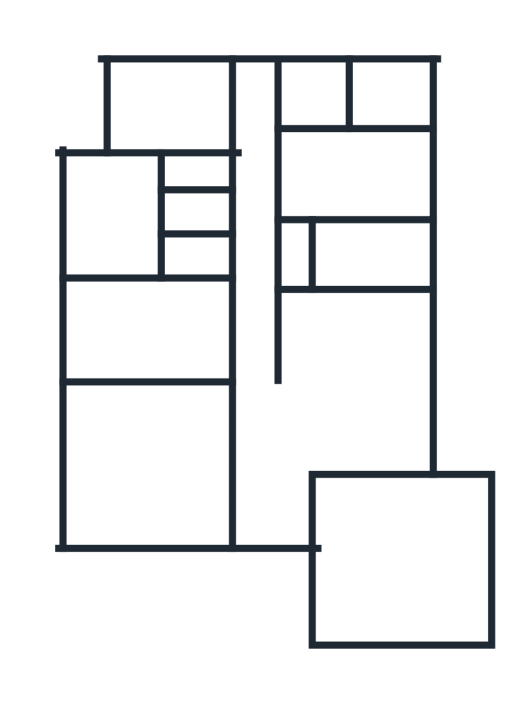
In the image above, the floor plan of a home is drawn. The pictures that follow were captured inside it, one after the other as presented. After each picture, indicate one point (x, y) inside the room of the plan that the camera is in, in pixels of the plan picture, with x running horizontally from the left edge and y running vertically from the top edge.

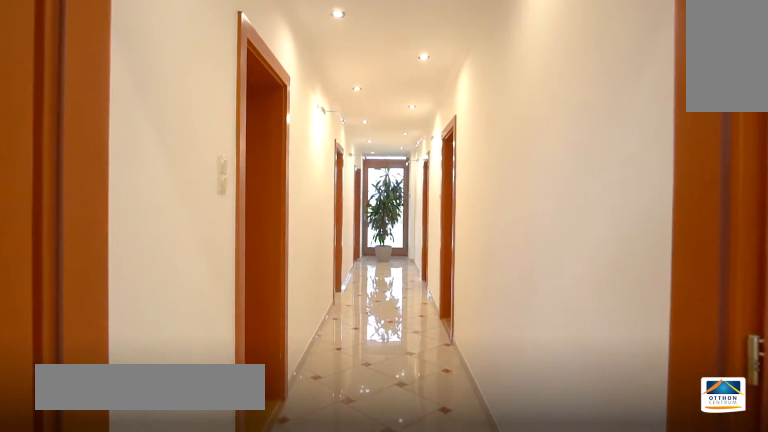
(262, 295)
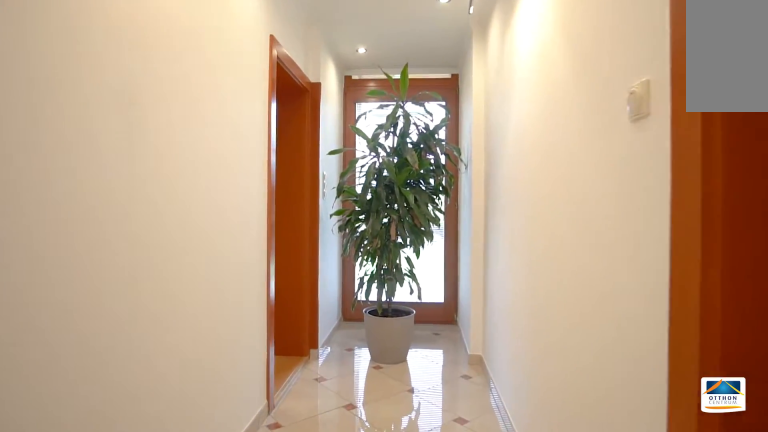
(260, 295)
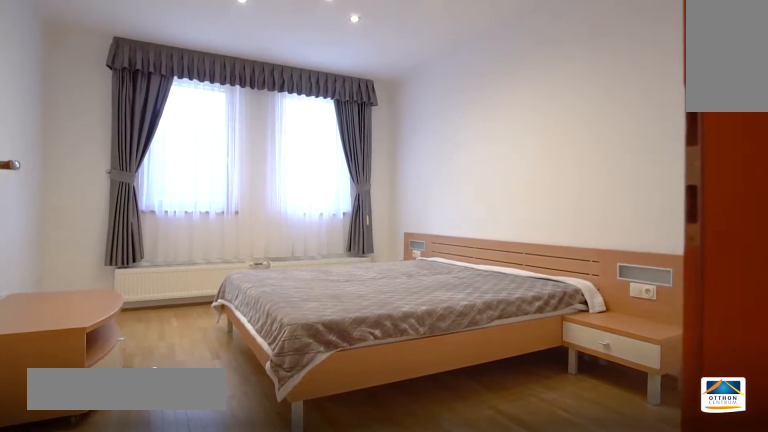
(172, 107)
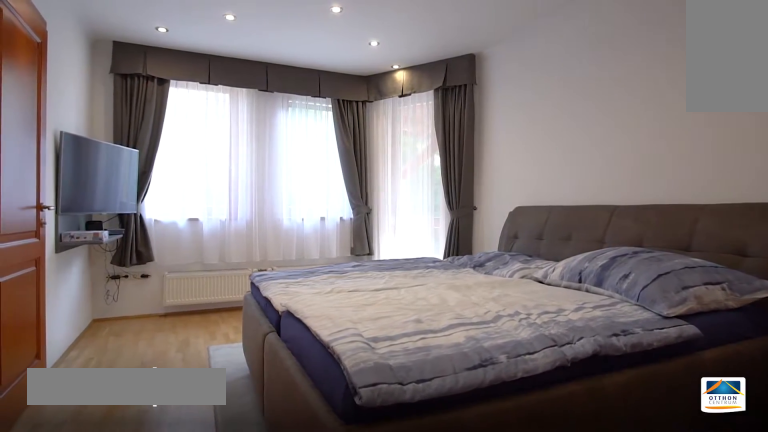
(375, 181)
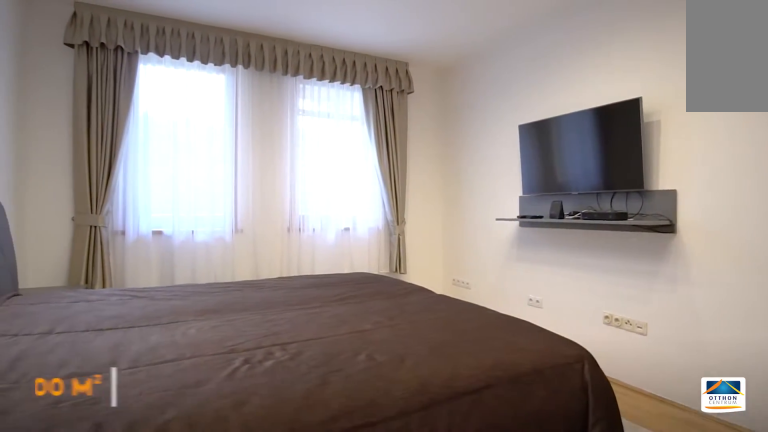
(149, 332)
